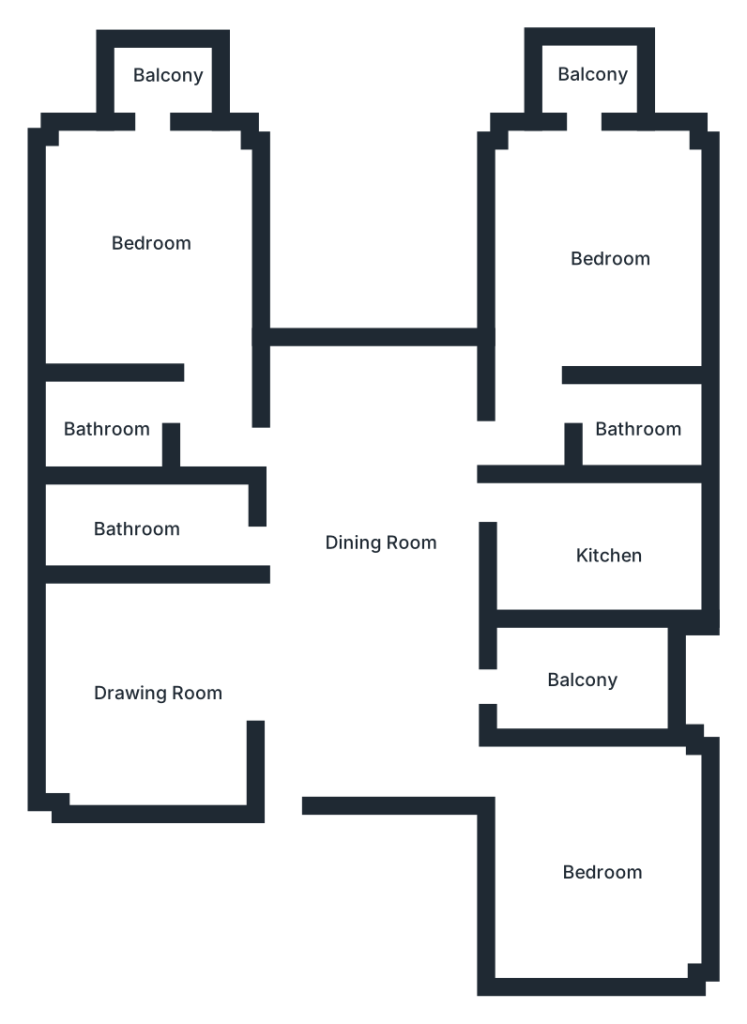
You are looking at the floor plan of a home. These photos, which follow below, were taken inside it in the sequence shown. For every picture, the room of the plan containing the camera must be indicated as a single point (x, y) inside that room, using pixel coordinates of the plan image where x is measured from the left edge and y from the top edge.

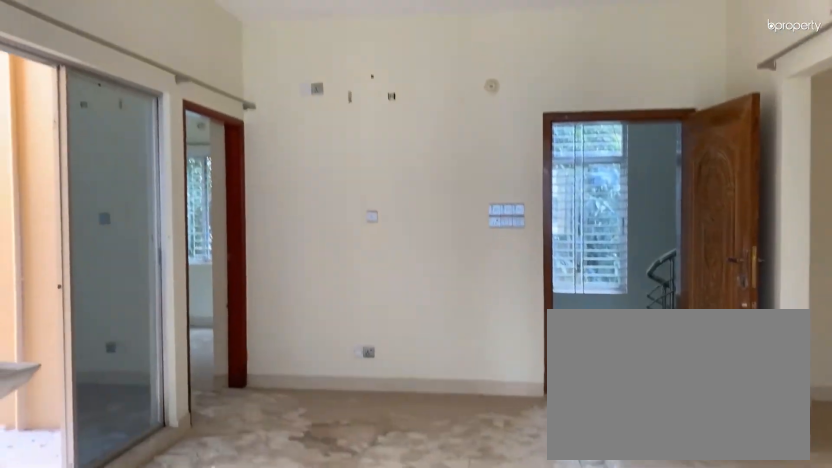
(372, 558)
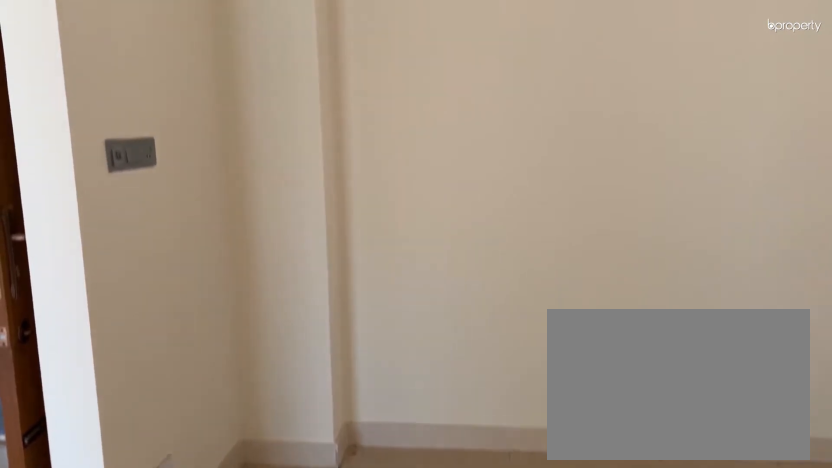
(154, 695)
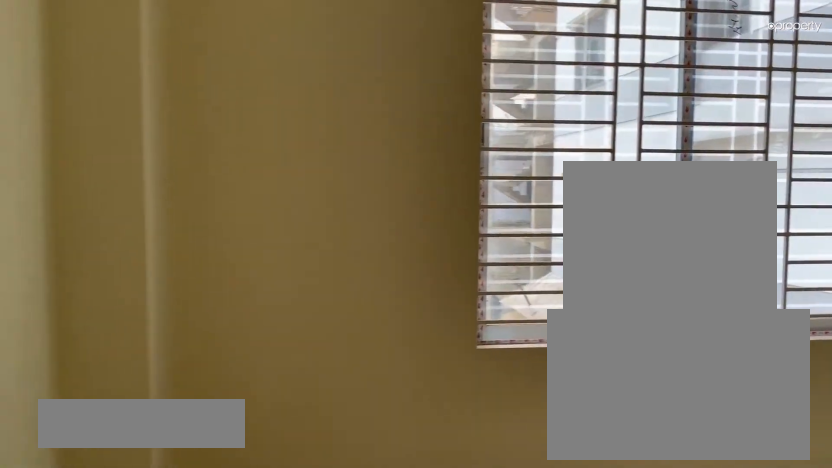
(589, 865)
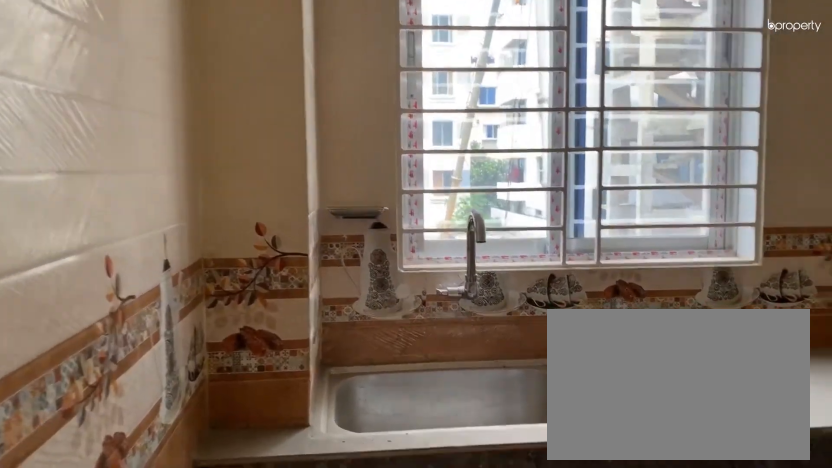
(581, 540)
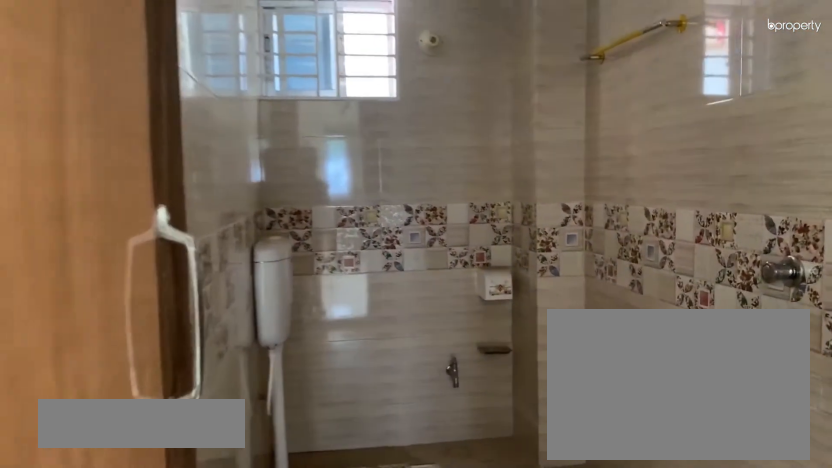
(133, 525)
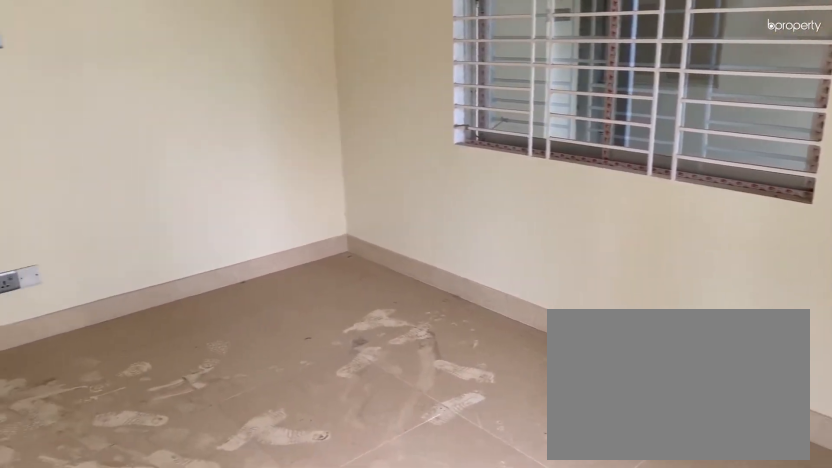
(136, 250)
